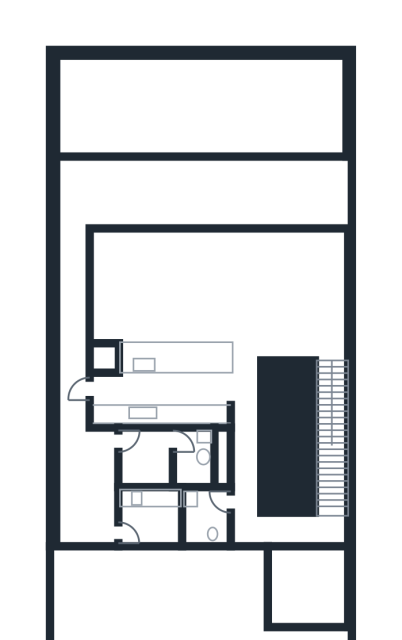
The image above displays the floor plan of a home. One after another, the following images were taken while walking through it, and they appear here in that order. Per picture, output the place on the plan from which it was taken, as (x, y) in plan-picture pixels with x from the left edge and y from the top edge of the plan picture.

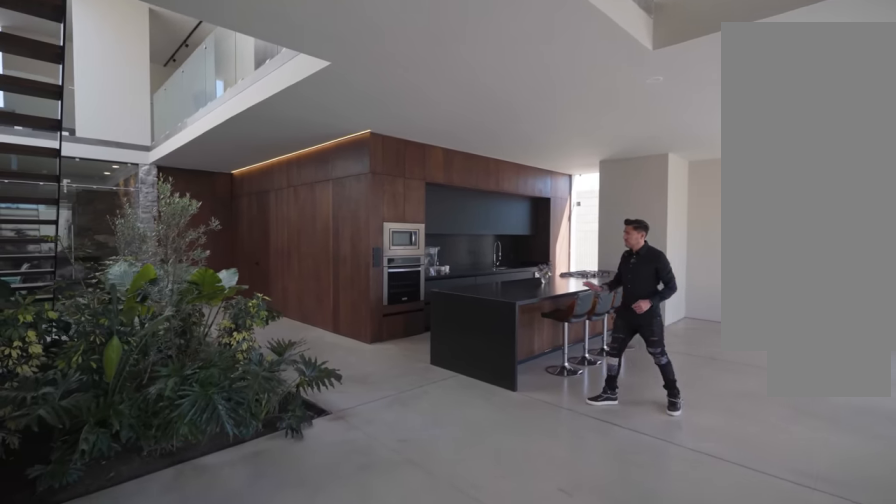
(294, 278)
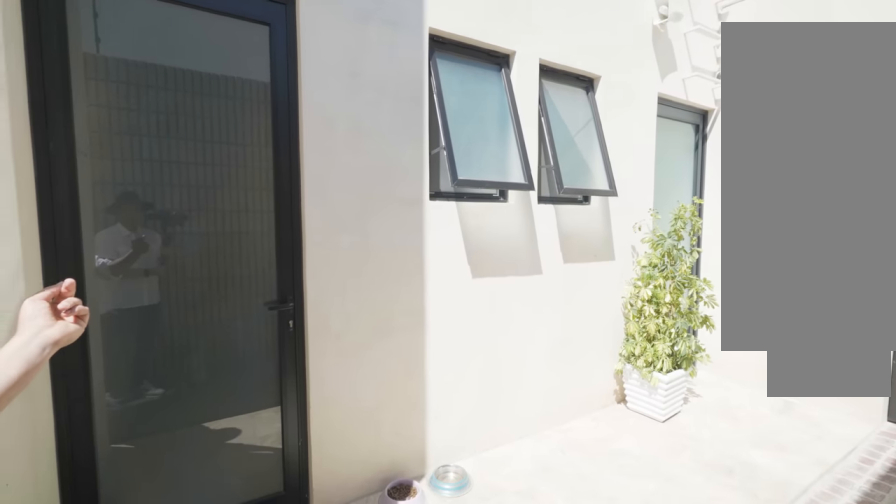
(62, 437)
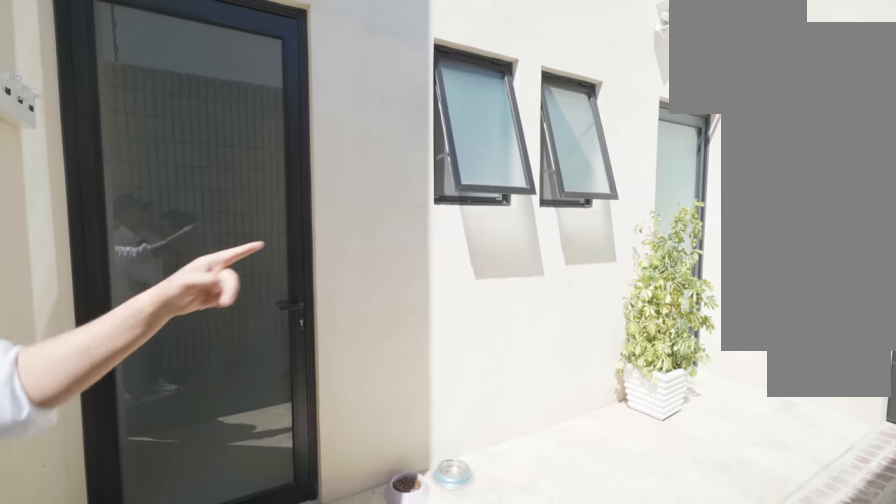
(65, 440)
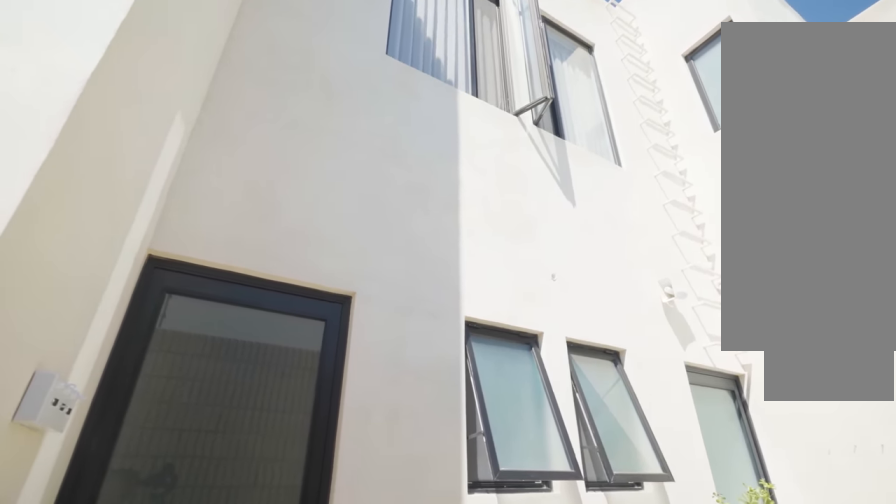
(74, 460)
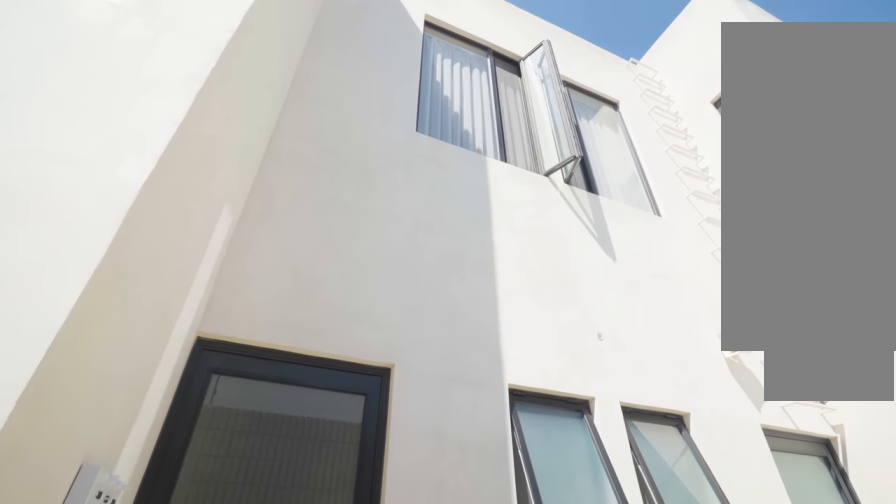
(74, 459)
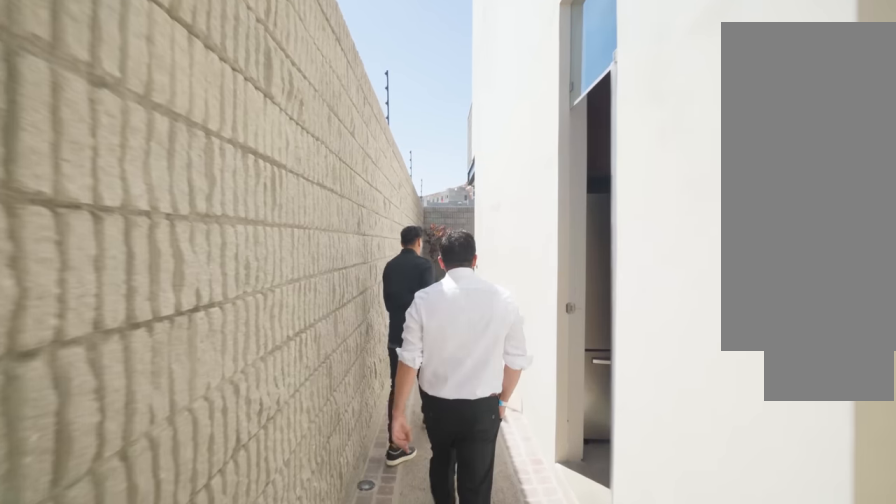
(67, 459)
